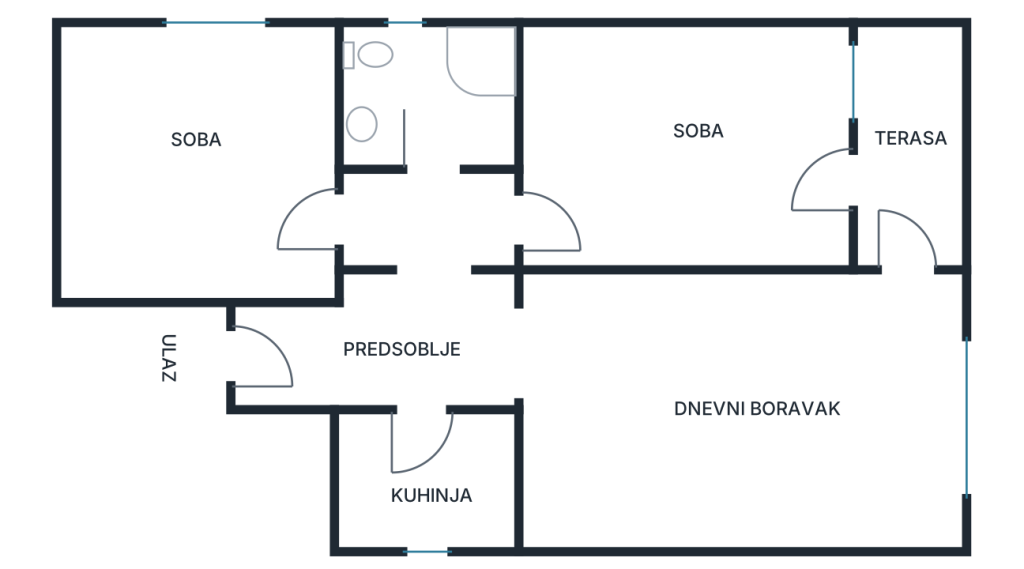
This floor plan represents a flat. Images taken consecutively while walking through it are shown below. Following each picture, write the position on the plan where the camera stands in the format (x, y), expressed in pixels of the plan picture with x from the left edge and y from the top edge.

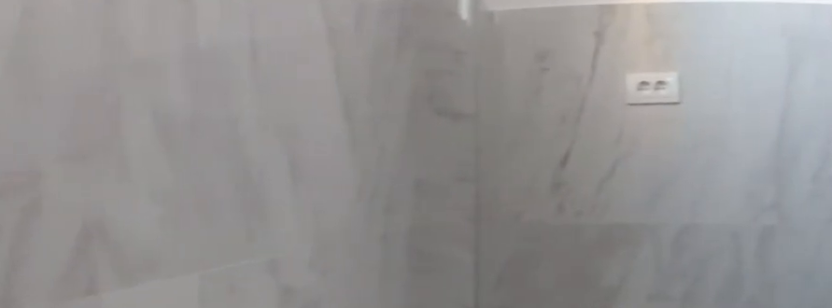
(456, 480)
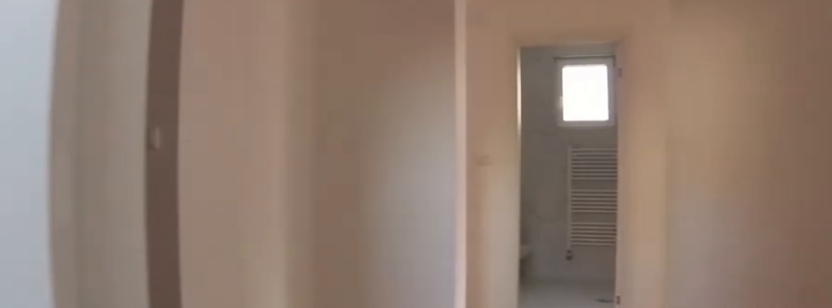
(454, 440)
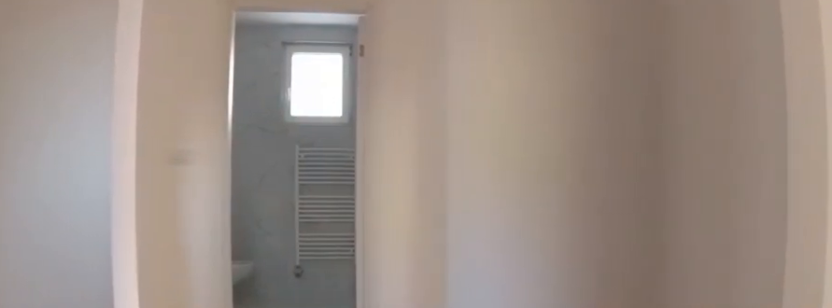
(455, 378)
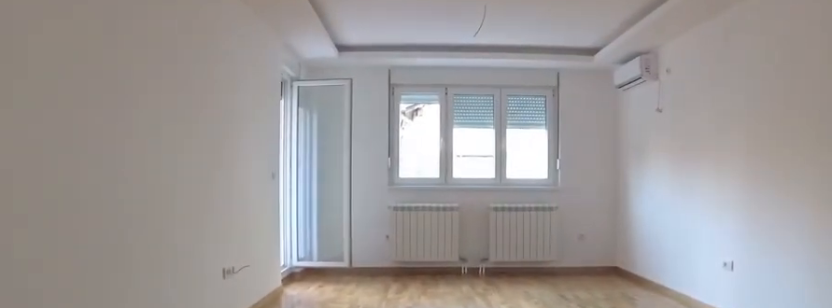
(465, 353)
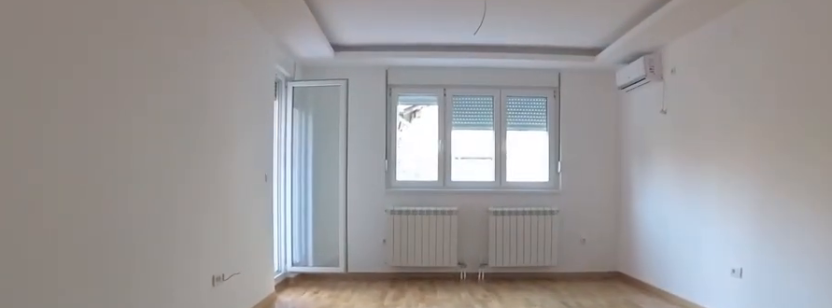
(480, 353)
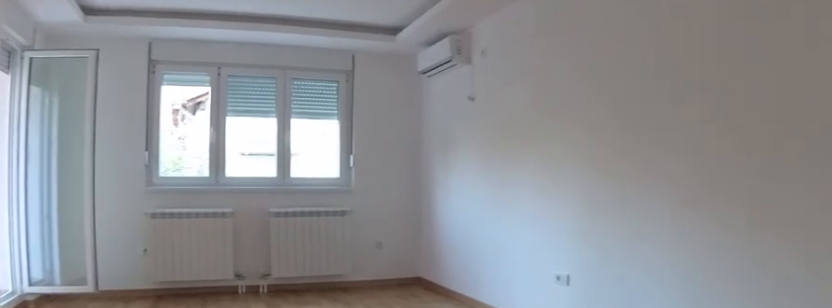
(531, 357)
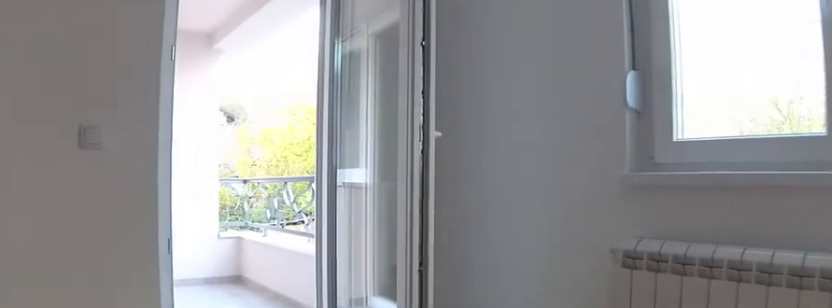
(855, 363)
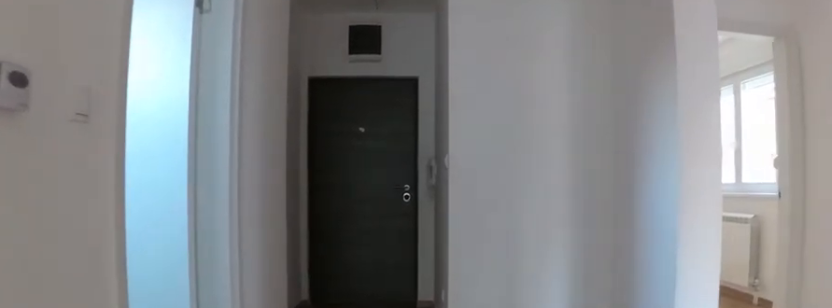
(570, 347)
